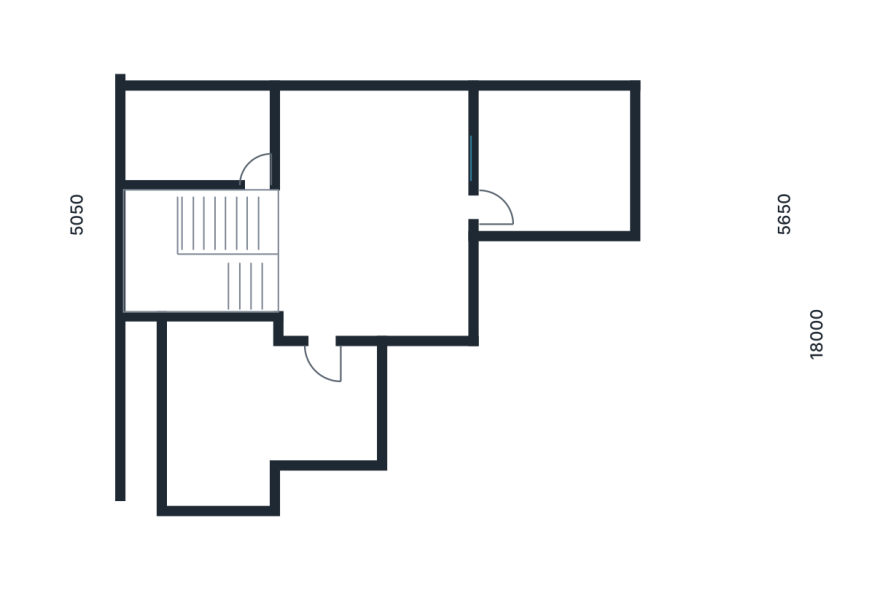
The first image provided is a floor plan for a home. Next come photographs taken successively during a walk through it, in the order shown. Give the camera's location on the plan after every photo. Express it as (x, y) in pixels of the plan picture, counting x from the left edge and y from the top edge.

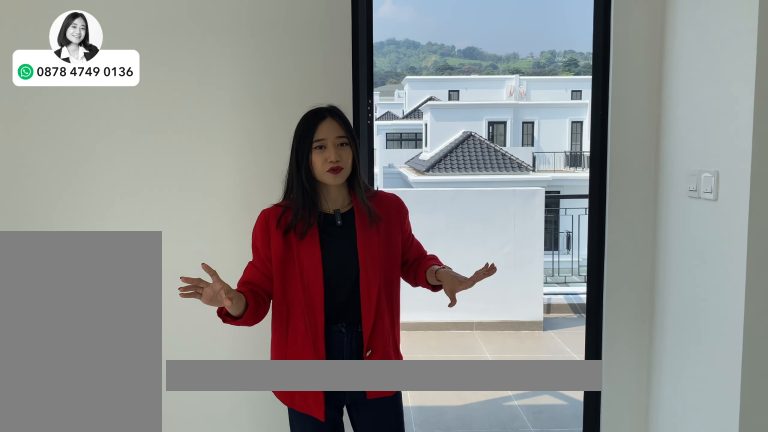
(348, 252)
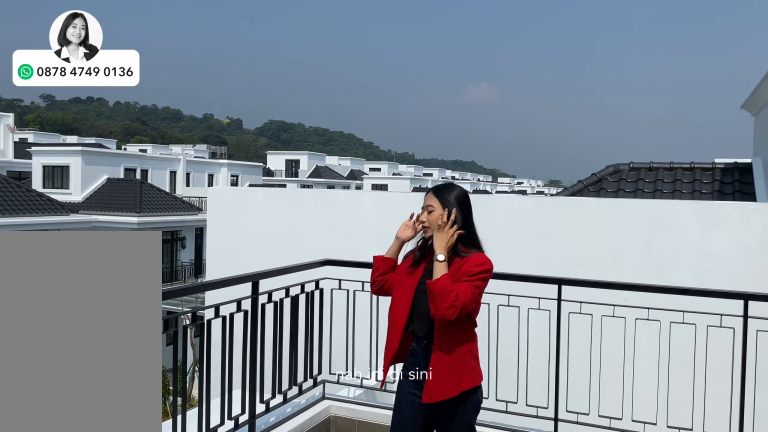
(244, 406)
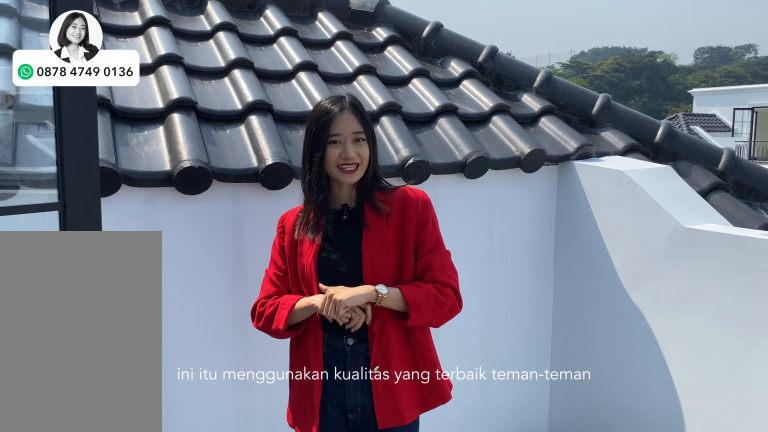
(244, 406)
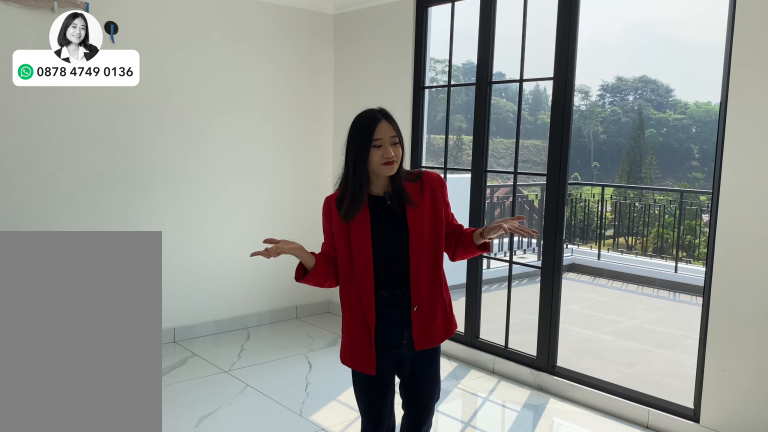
(362, 164)
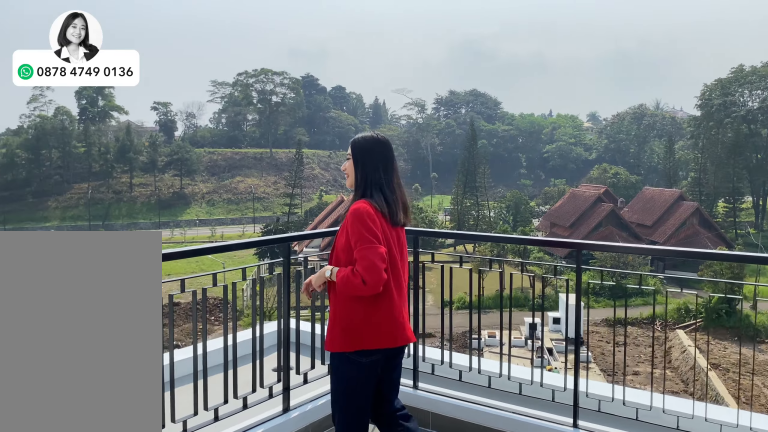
(552, 146)
